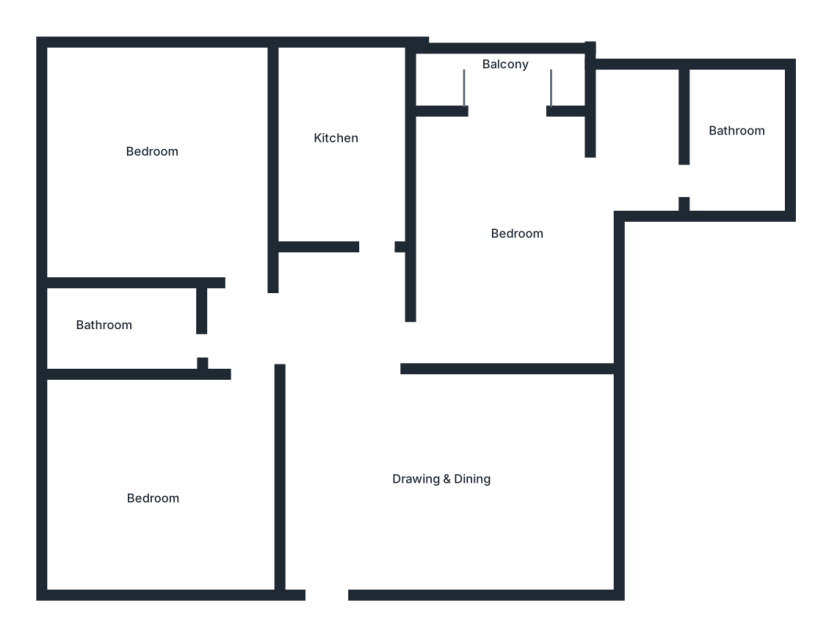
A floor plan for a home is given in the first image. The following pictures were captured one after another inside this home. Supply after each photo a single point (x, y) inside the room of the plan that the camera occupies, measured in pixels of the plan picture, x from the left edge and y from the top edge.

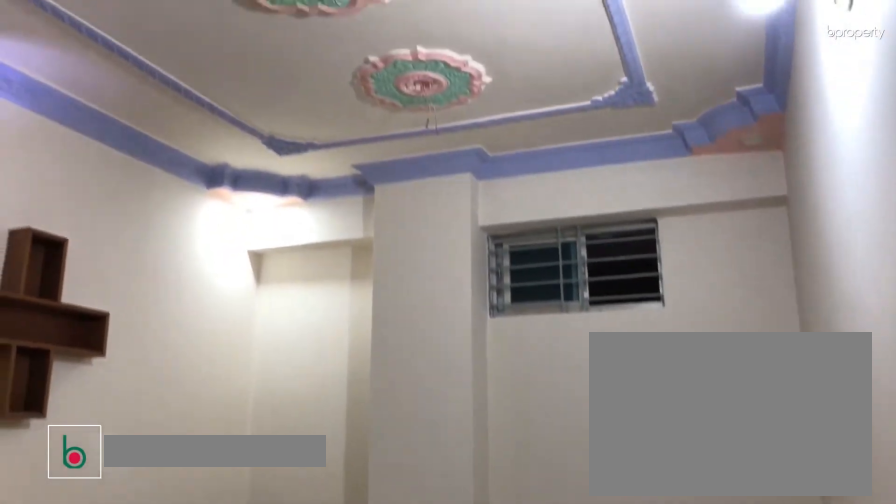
(473, 476)
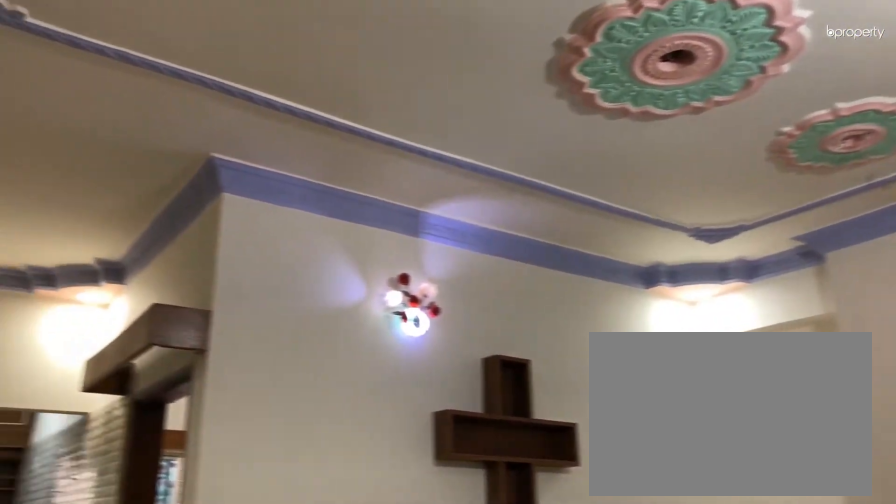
(473, 476)
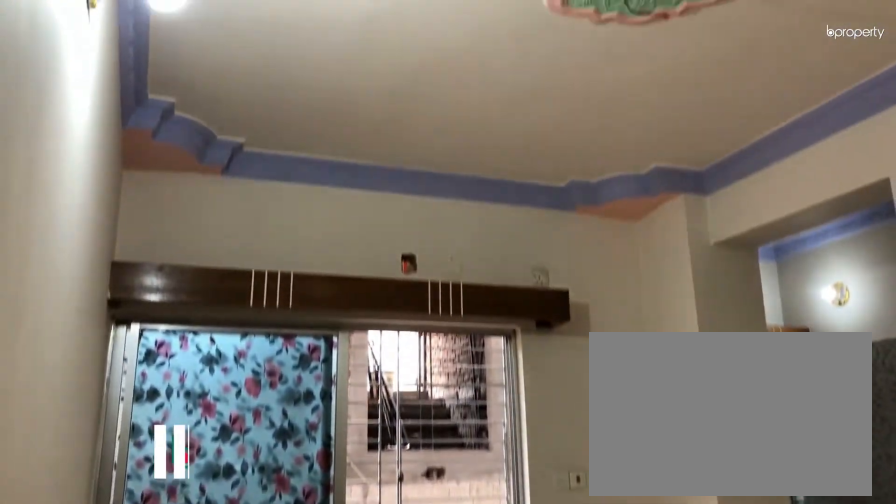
(514, 223)
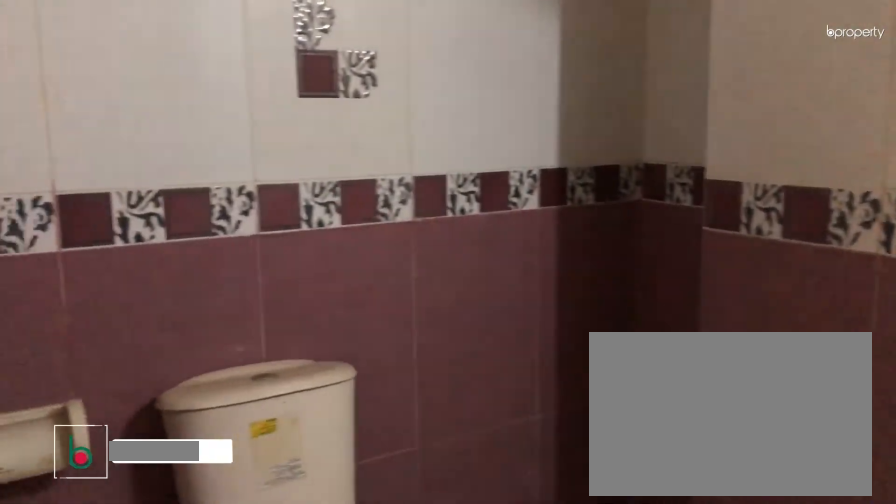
(732, 139)
